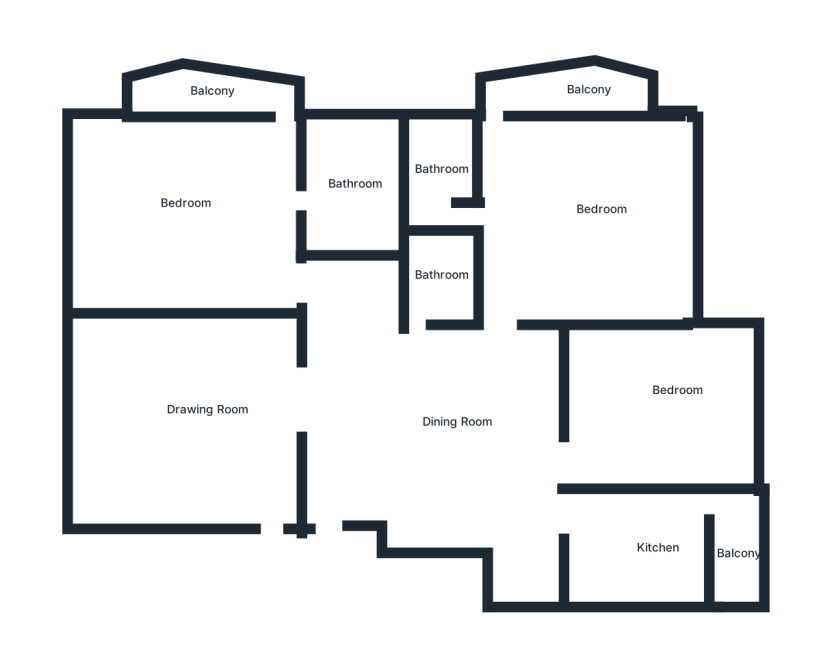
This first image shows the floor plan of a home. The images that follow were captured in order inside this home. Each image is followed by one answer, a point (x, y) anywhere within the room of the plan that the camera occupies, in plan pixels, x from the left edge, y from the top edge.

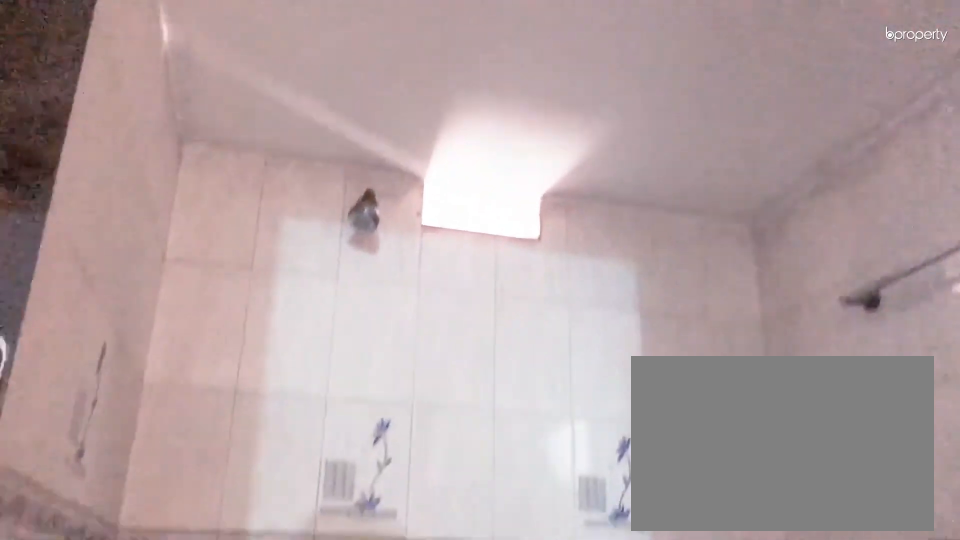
(434, 280)
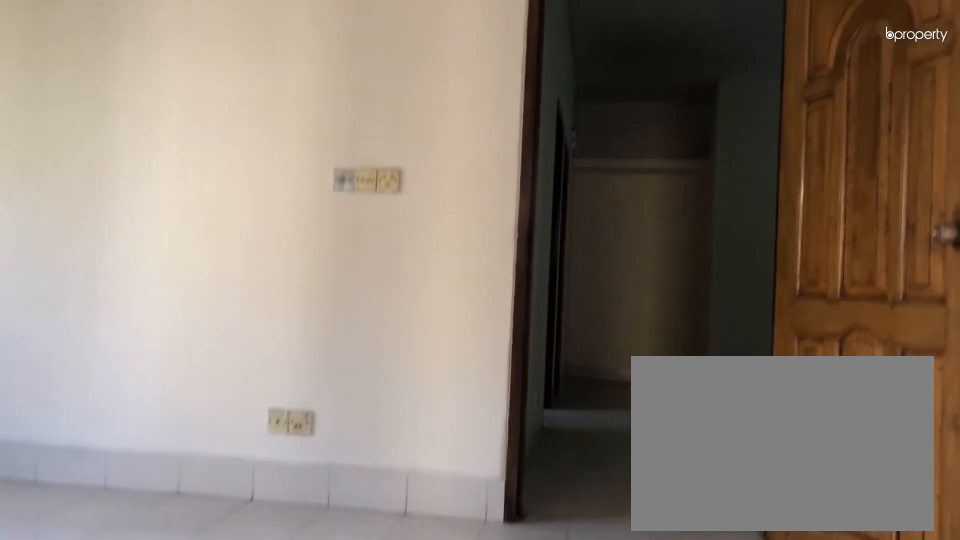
(586, 209)
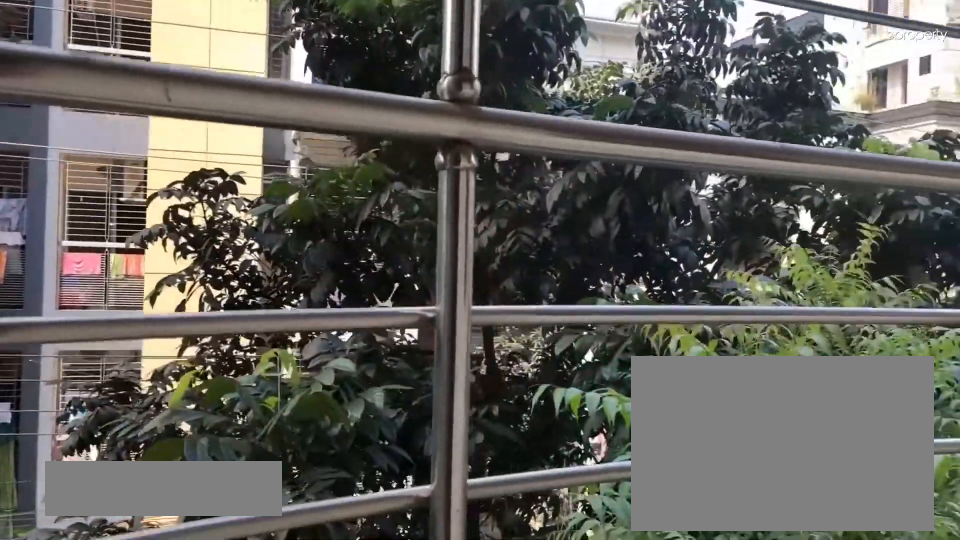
(580, 91)
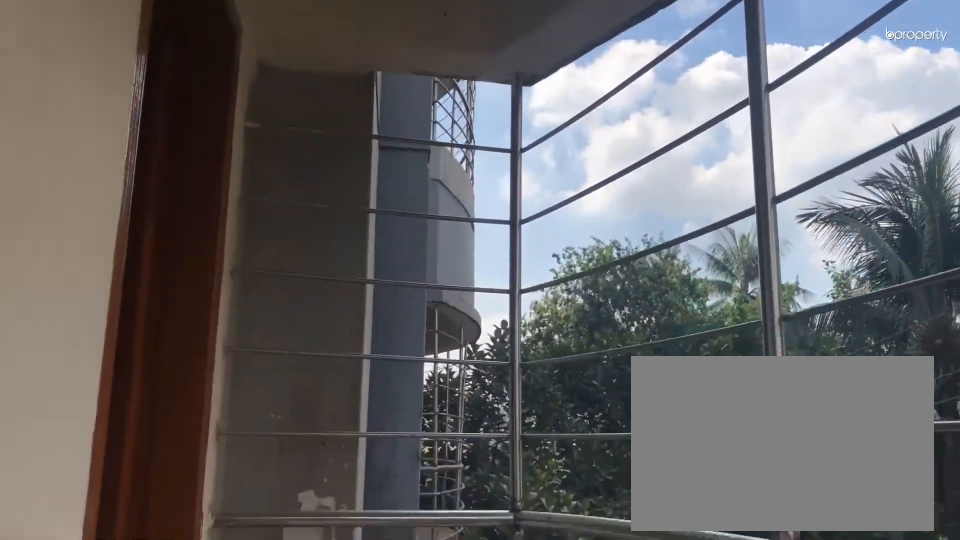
(581, 91)
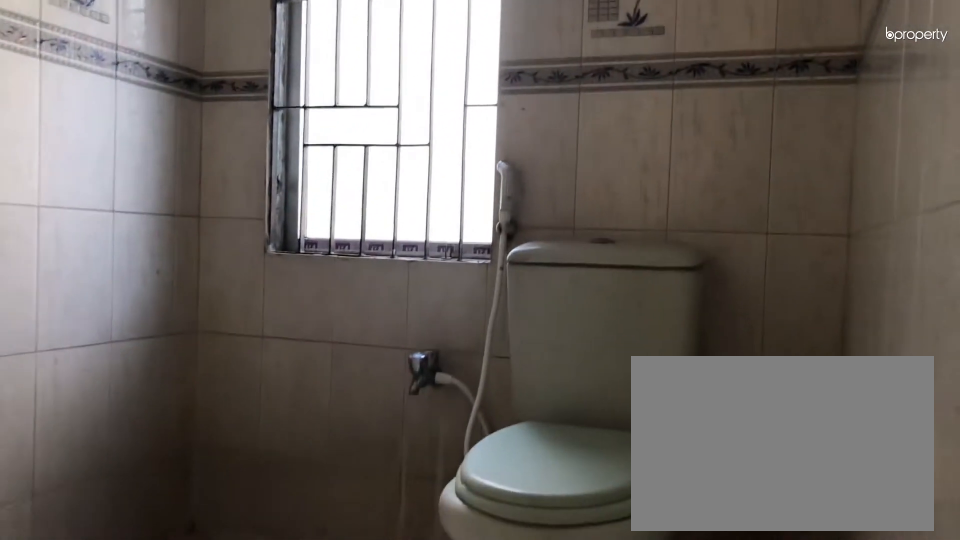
(431, 179)
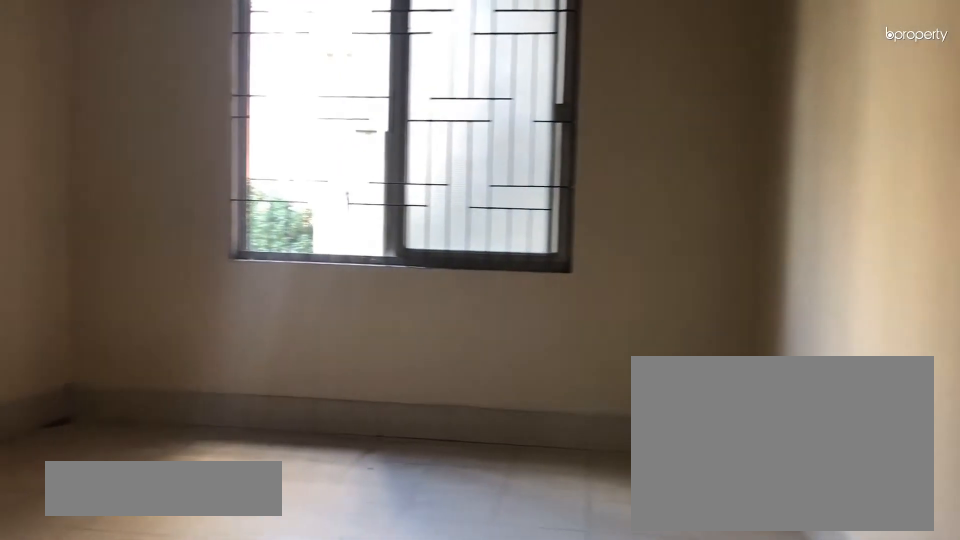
(661, 395)
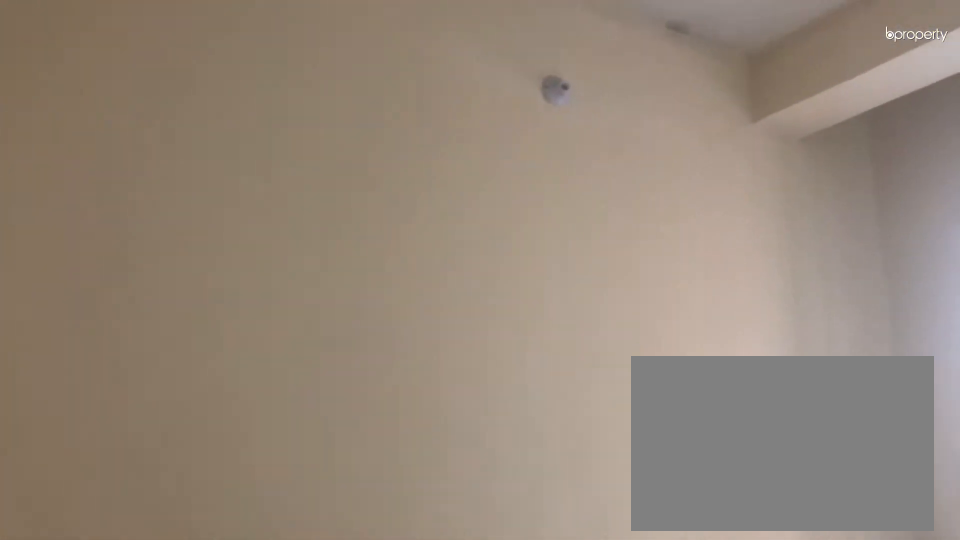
(661, 395)
